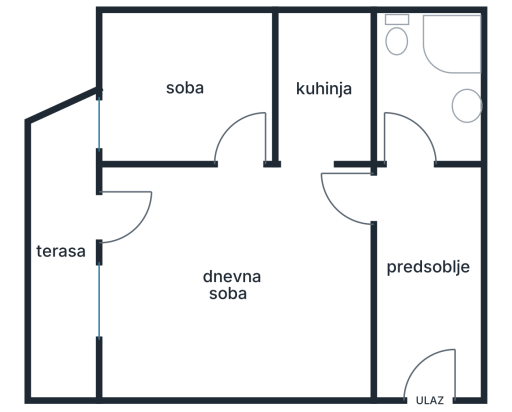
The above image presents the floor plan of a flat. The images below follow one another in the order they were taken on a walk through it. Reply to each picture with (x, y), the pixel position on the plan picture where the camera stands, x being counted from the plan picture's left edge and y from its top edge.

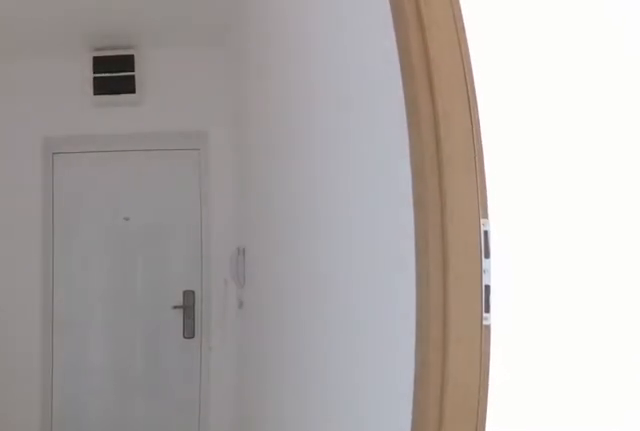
(422, 155)
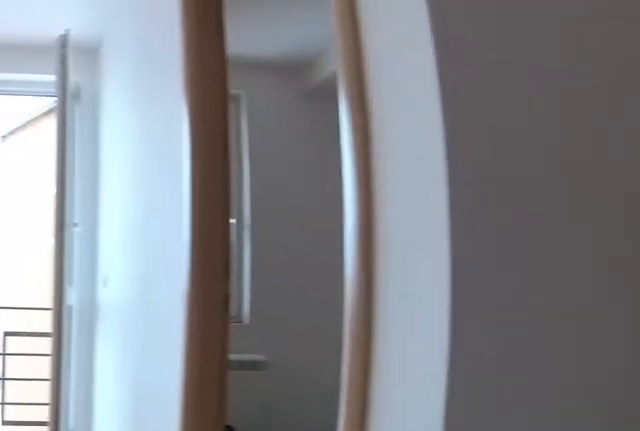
(328, 190)
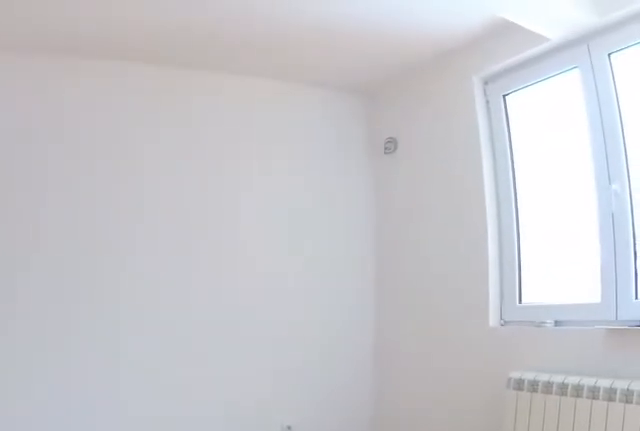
(316, 181)
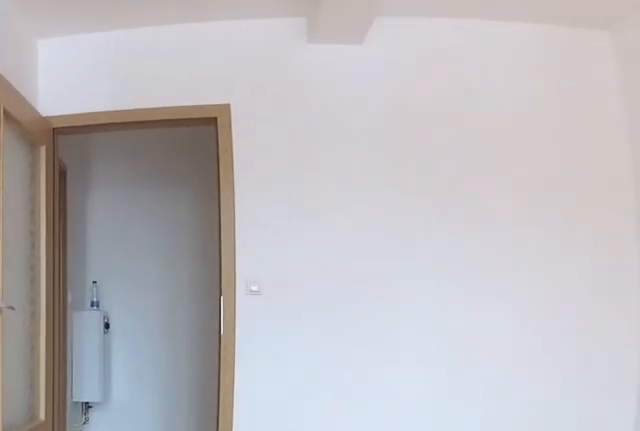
(162, 212)
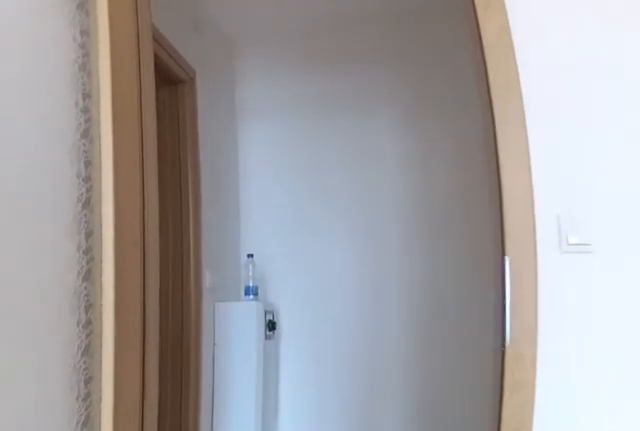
(261, 212)
